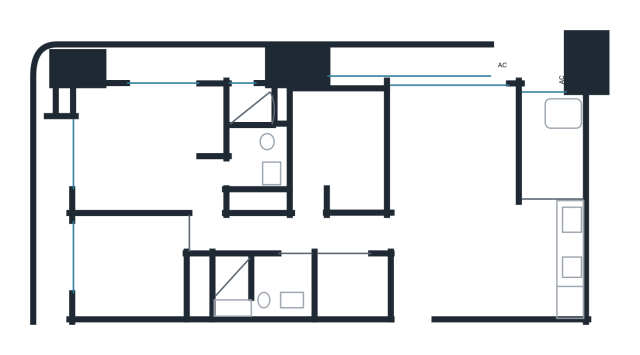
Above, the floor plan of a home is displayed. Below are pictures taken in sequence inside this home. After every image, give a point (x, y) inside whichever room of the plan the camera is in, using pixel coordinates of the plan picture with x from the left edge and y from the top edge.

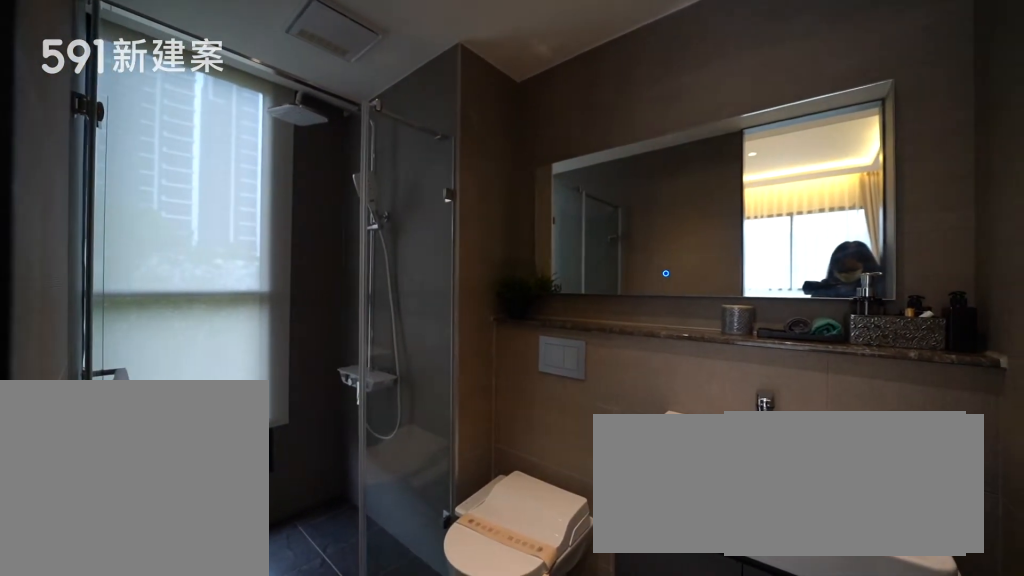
(263, 132)
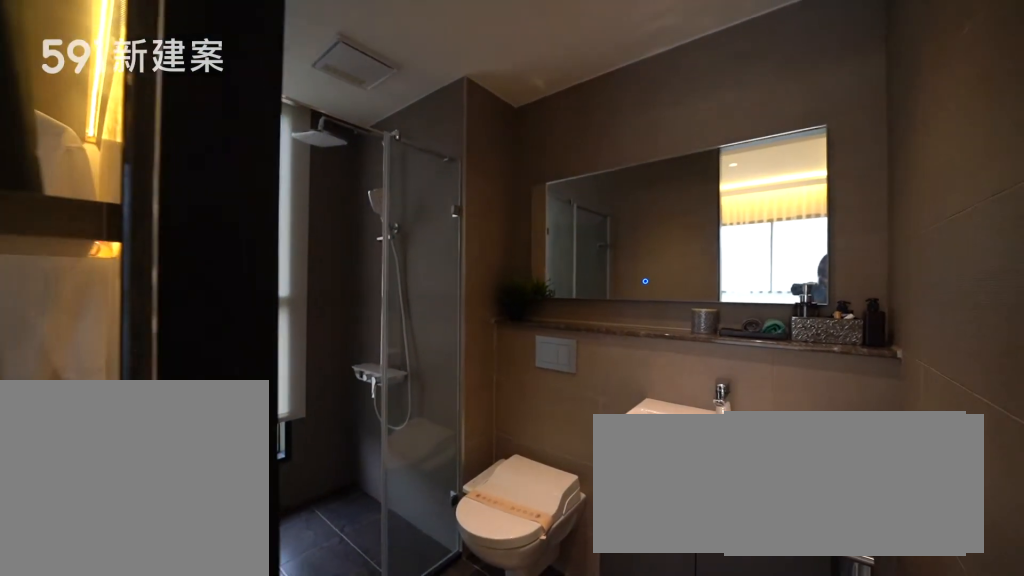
(263, 132)
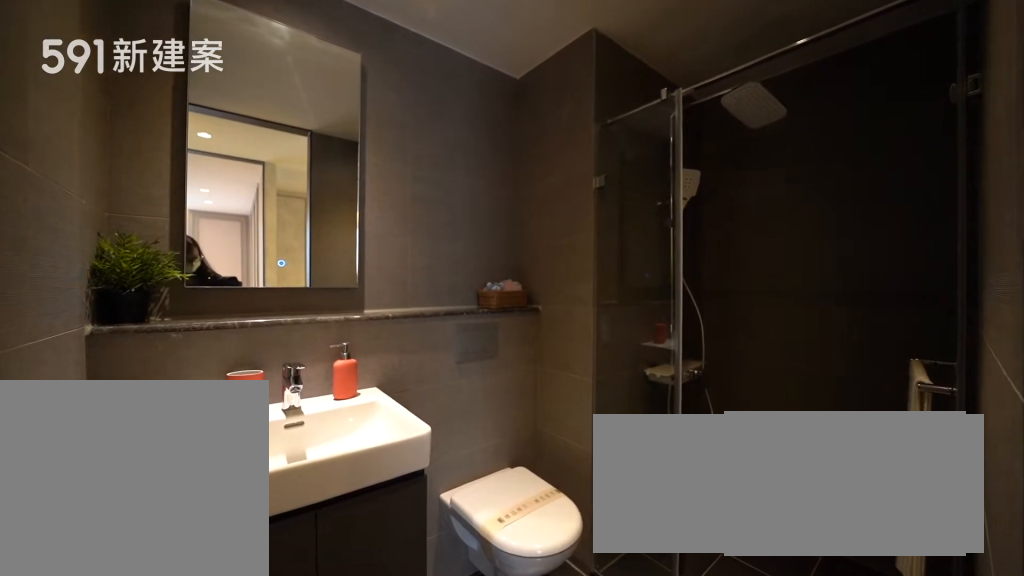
(258, 287)
